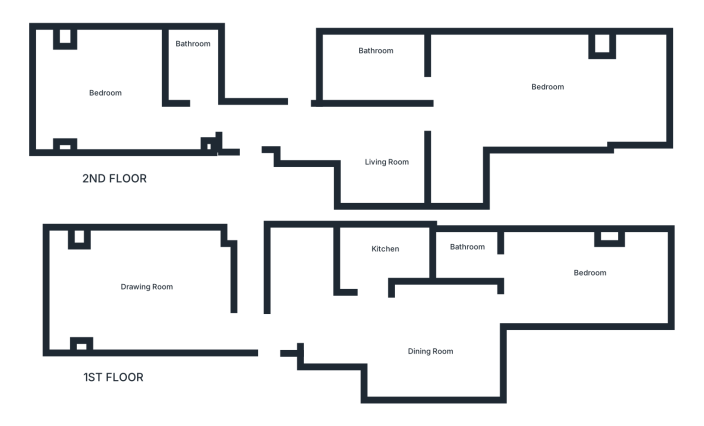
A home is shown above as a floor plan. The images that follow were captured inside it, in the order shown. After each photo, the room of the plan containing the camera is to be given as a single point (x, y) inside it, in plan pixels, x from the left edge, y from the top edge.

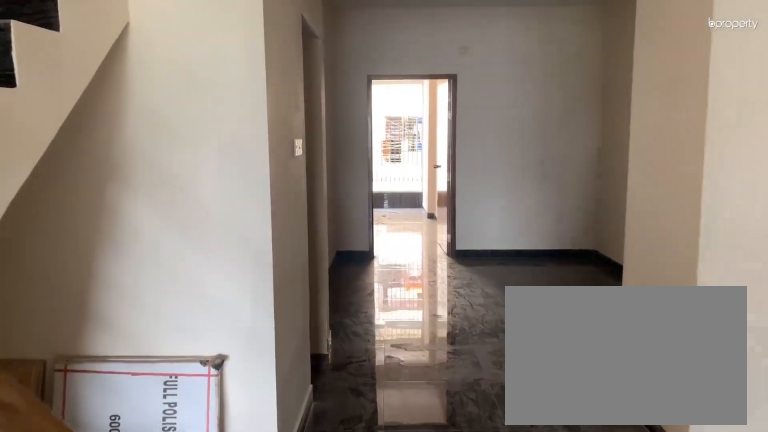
(264, 326)
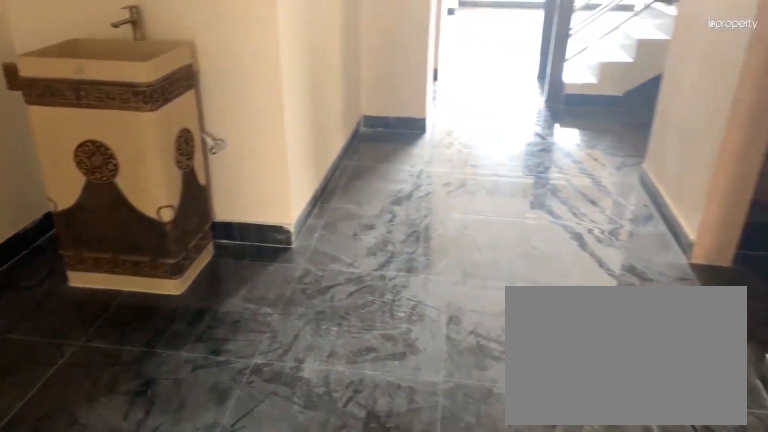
(423, 340)
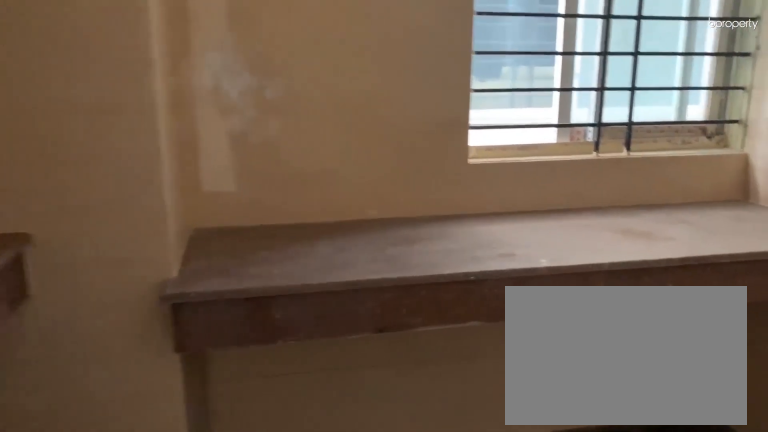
(373, 254)
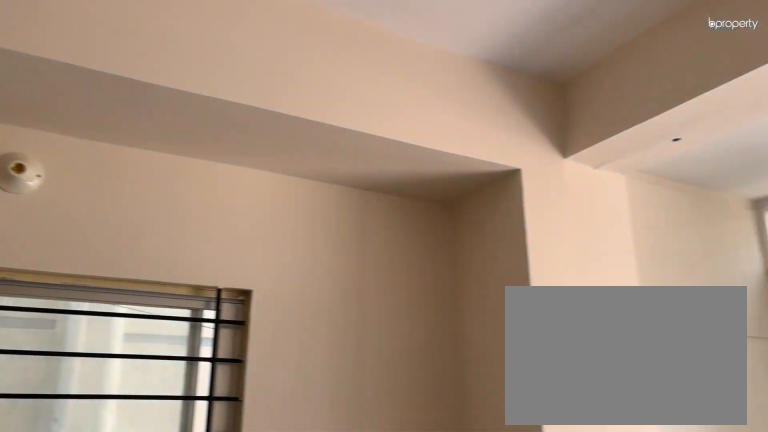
(585, 276)
